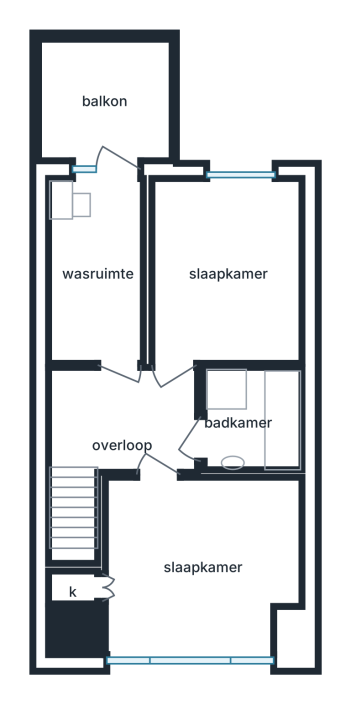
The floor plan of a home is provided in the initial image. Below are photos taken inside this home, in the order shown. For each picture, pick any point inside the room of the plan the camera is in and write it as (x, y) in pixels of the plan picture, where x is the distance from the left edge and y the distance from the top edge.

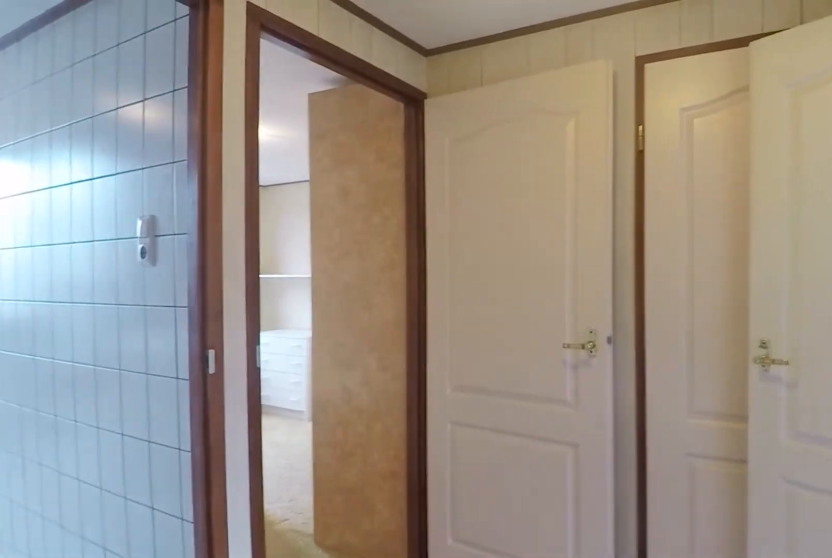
(128, 421)
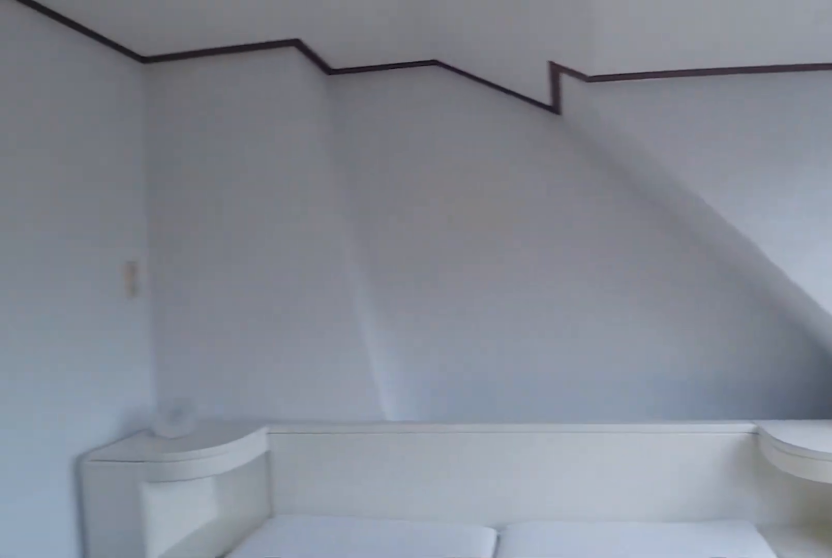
(198, 565)
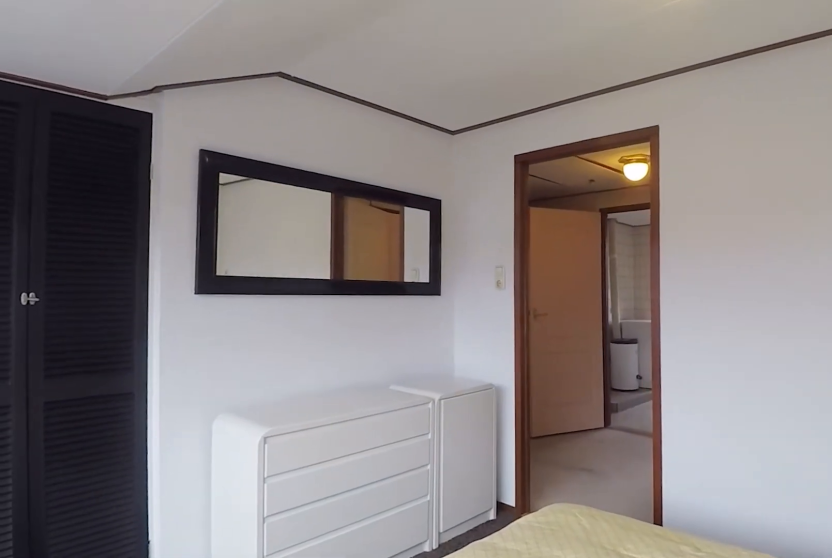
(198, 565)
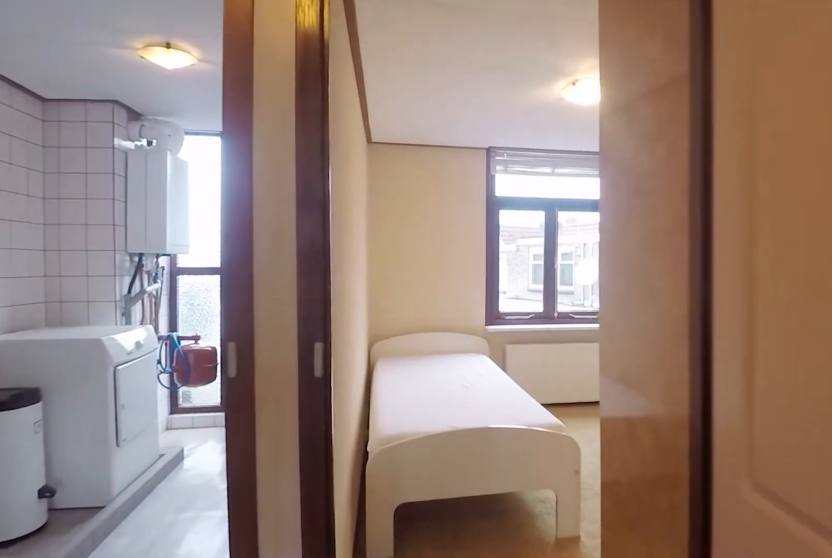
(127, 421)
